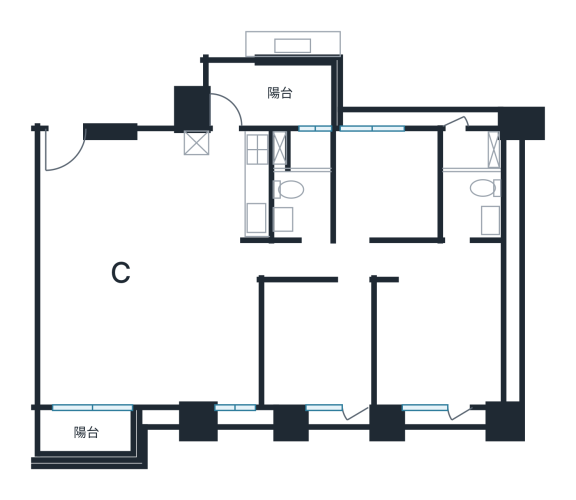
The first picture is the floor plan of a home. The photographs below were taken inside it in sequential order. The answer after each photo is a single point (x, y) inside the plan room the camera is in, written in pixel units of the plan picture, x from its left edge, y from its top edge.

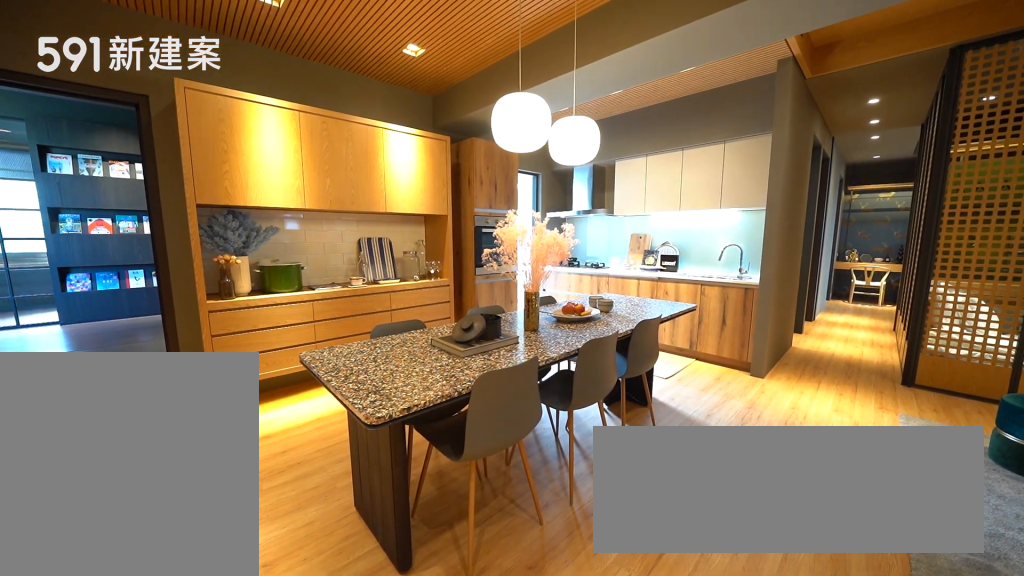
(150, 200)
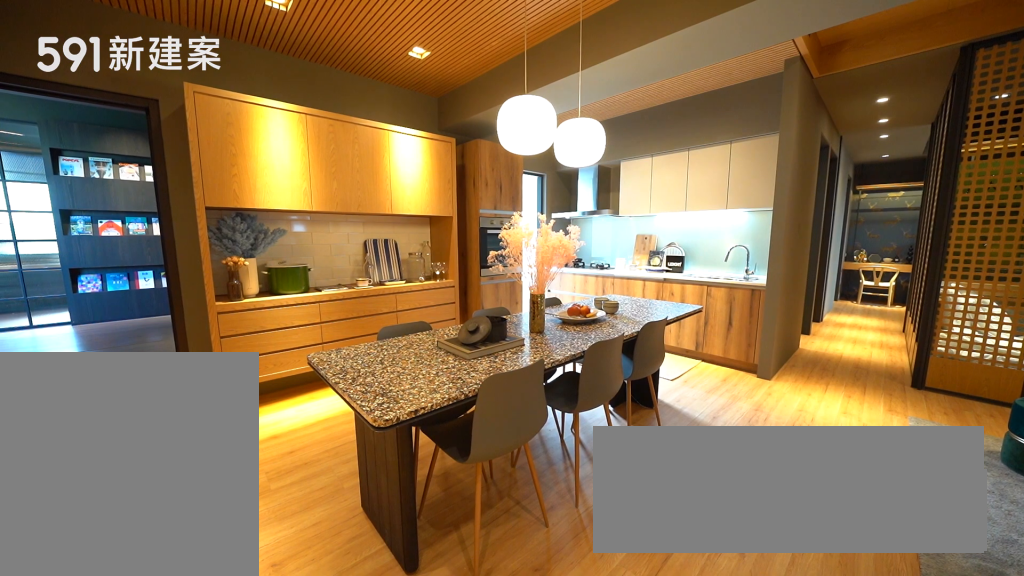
(150, 200)
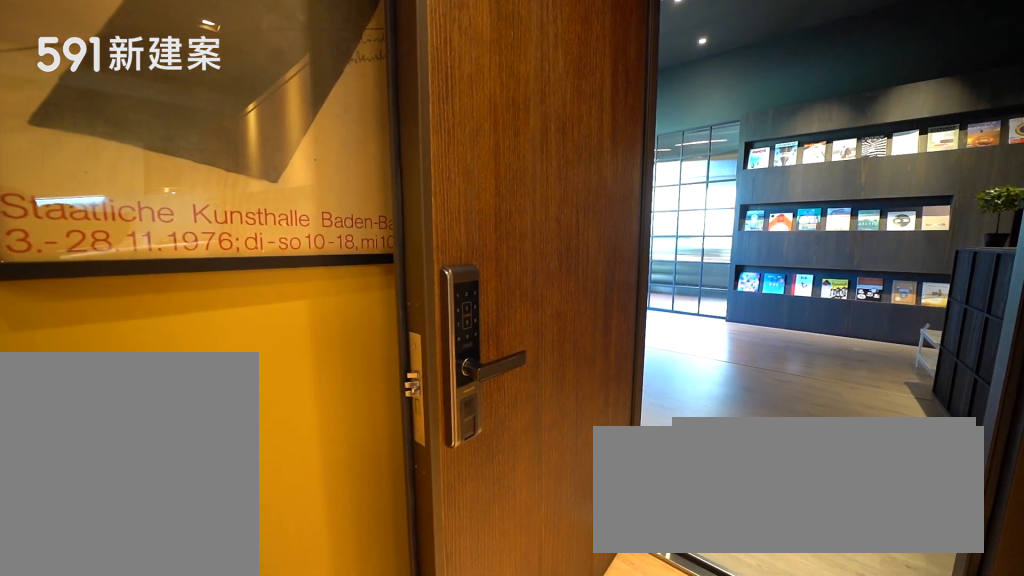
(69, 156)
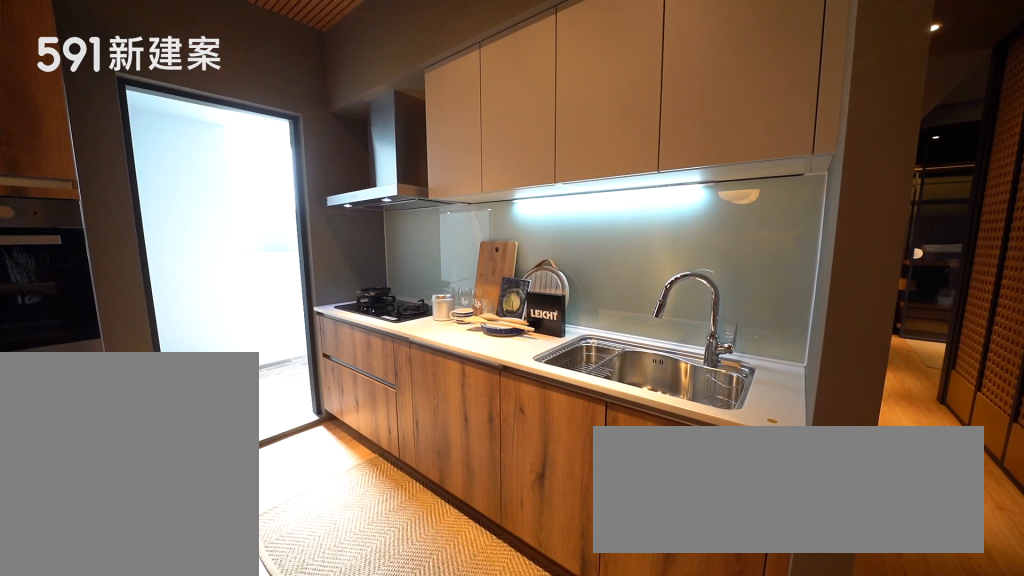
(228, 183)
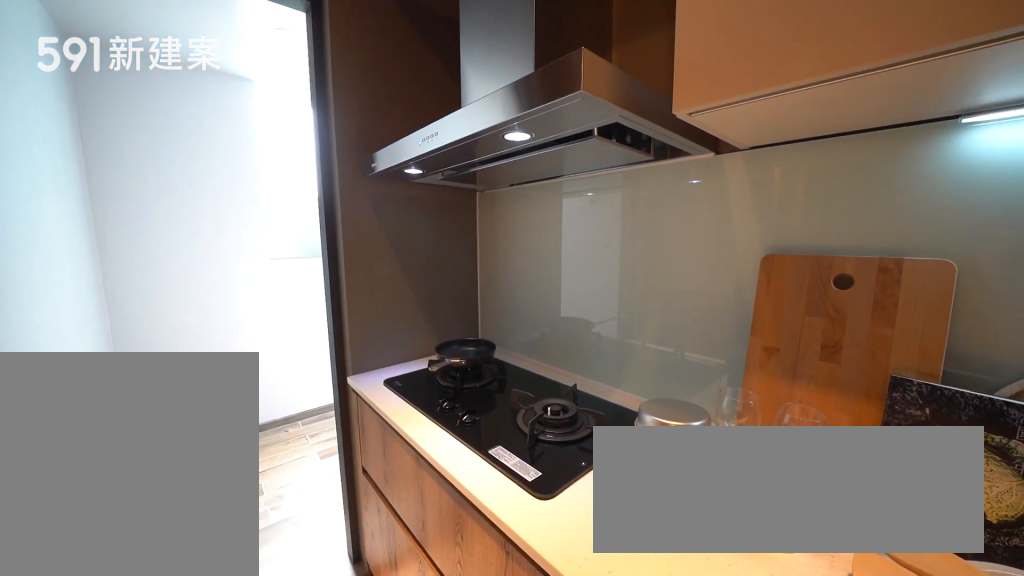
(228, 183)
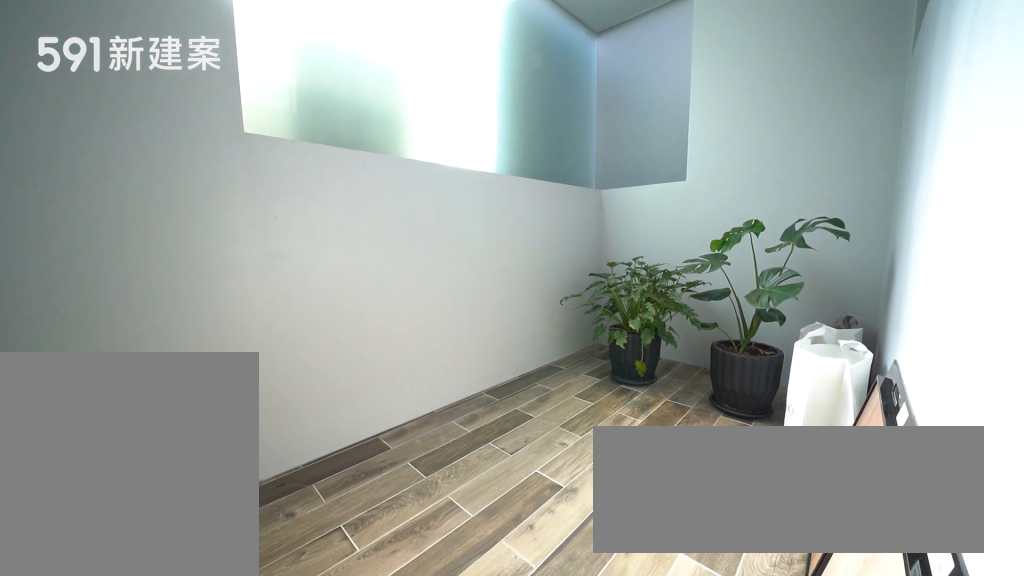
(270, 95)
